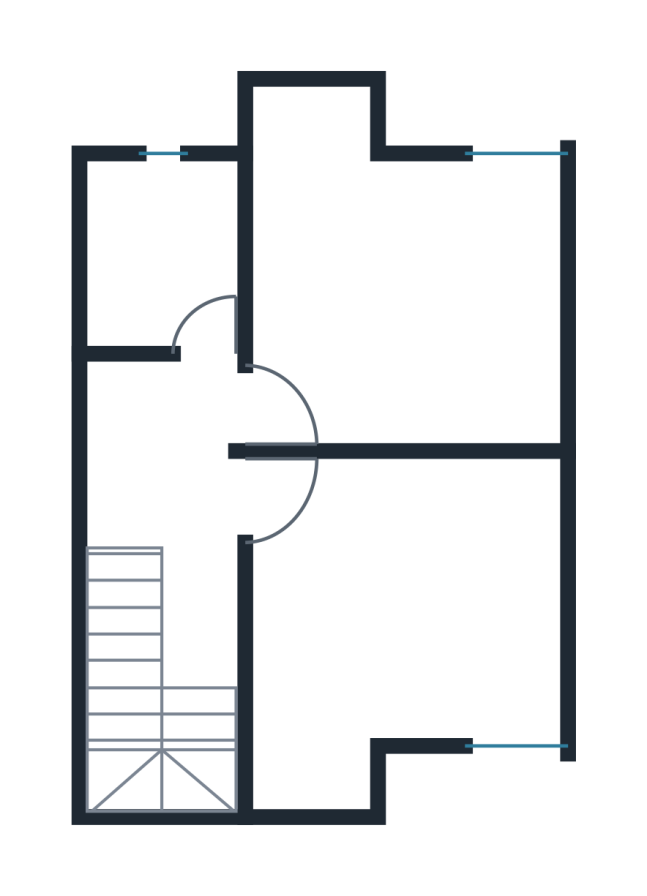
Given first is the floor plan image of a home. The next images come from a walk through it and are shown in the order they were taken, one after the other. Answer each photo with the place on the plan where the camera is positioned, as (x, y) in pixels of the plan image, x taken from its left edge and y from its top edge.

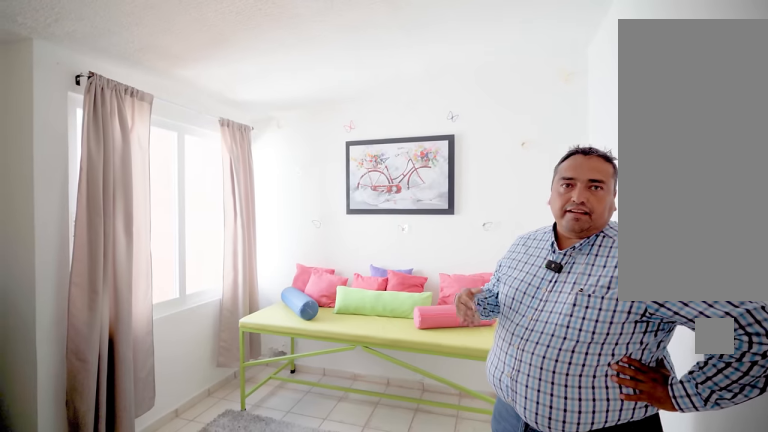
(278, 406)
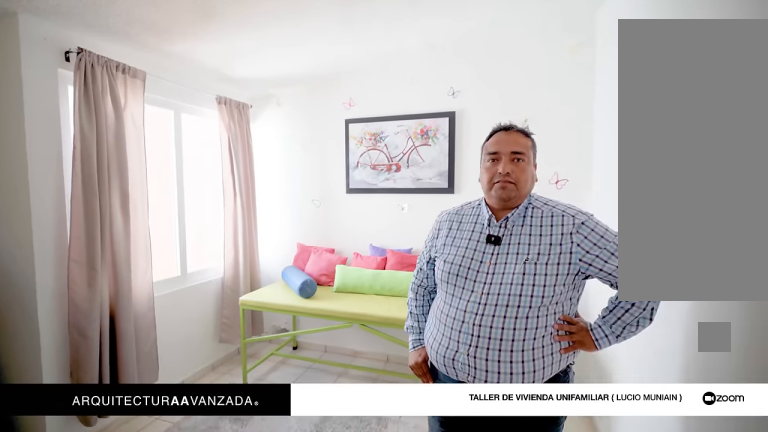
(278, 406)
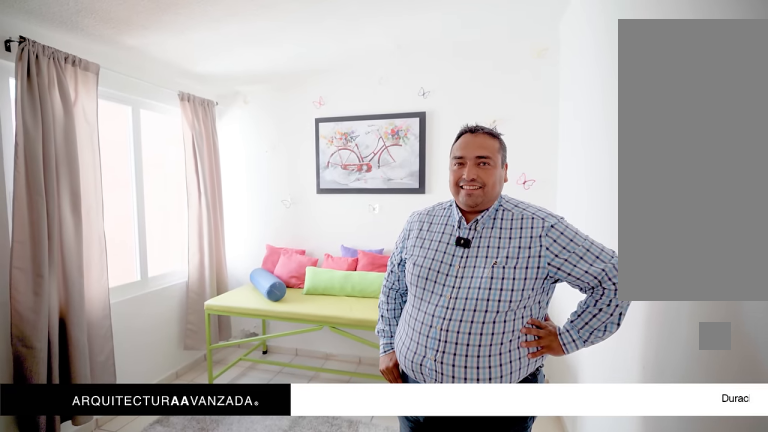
(280, 407)
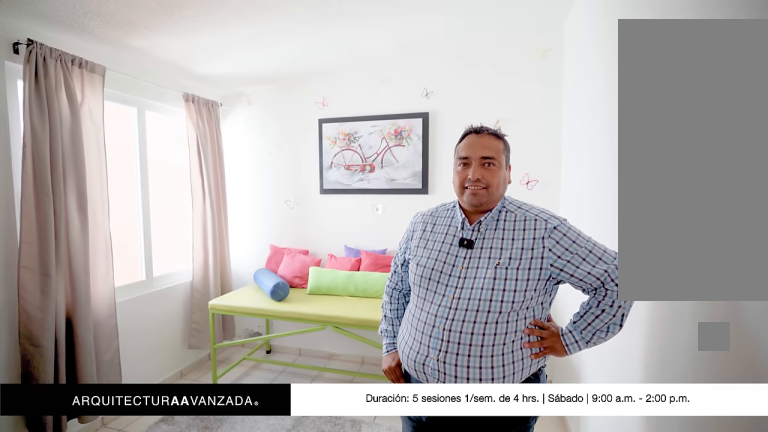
(279, 407)
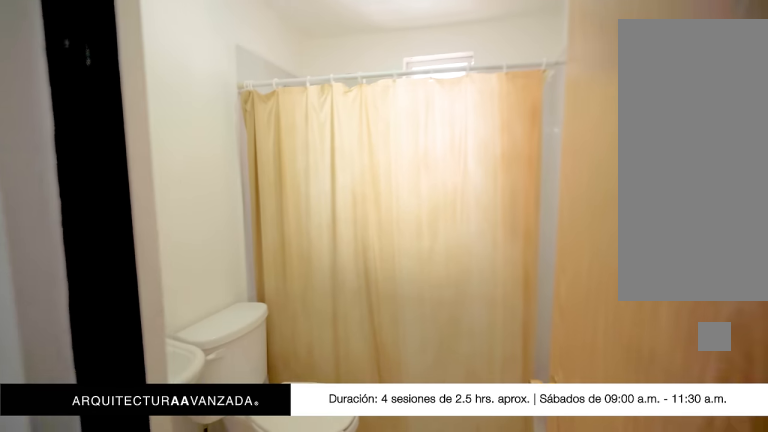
(228, 401)
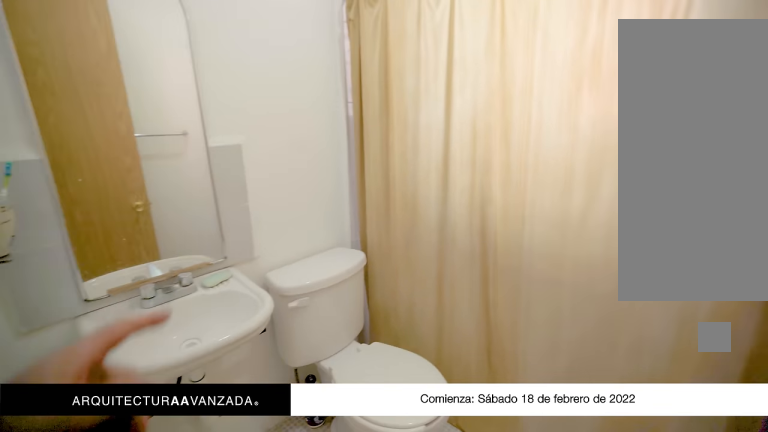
(205, 335)
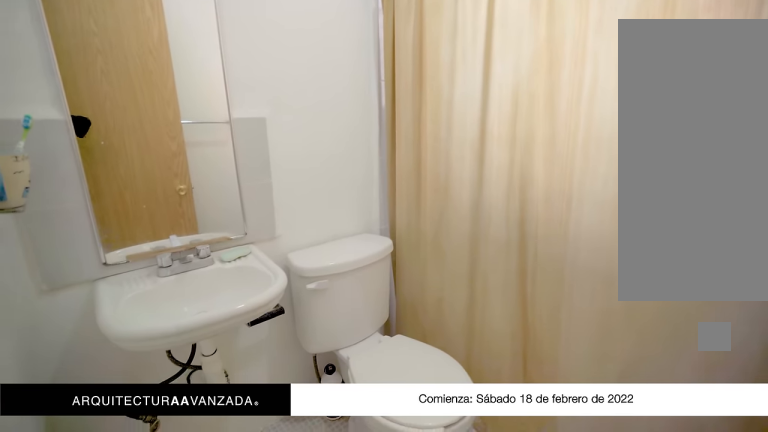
(205, 322)
